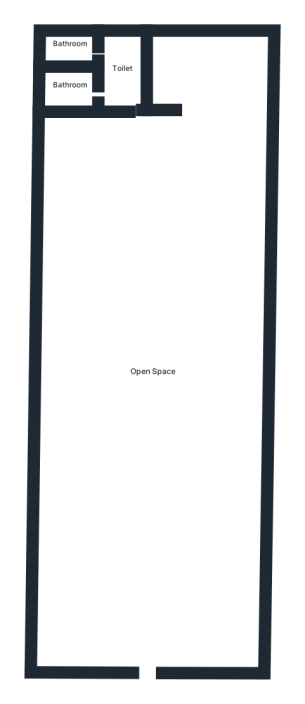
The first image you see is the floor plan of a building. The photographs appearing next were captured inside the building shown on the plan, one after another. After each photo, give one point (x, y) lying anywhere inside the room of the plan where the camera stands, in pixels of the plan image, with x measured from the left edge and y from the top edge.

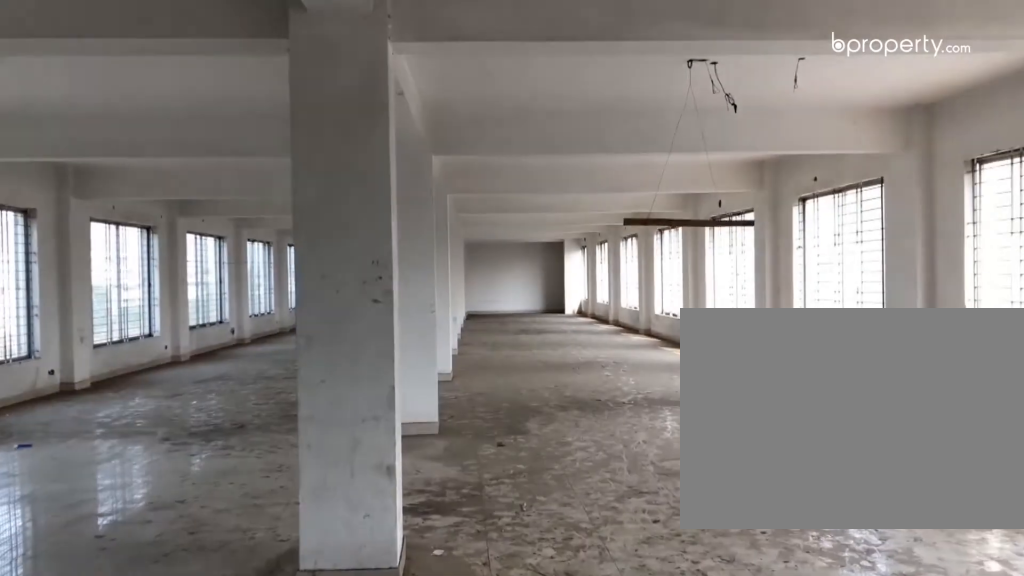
(152, 663)
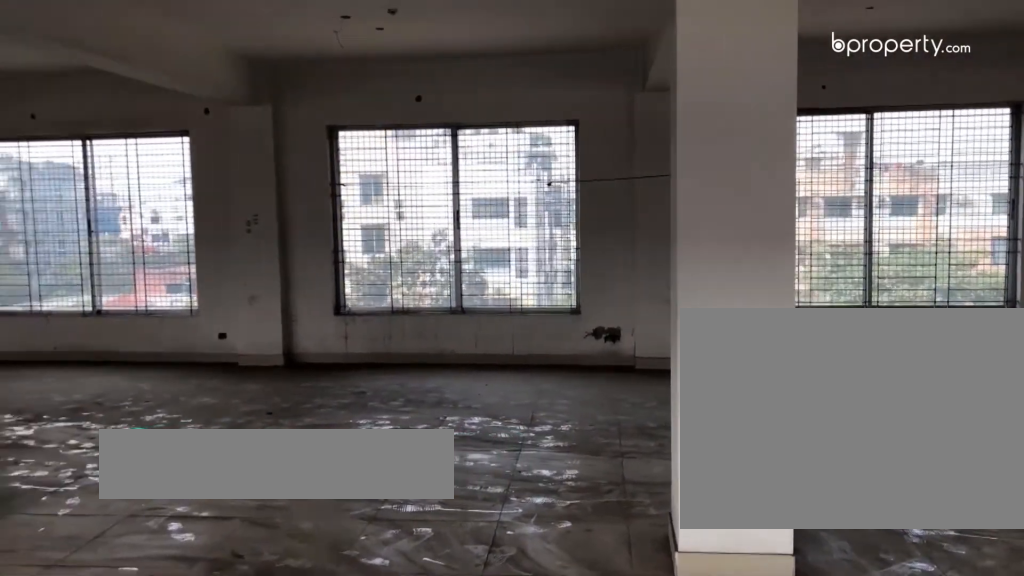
(149, 339)
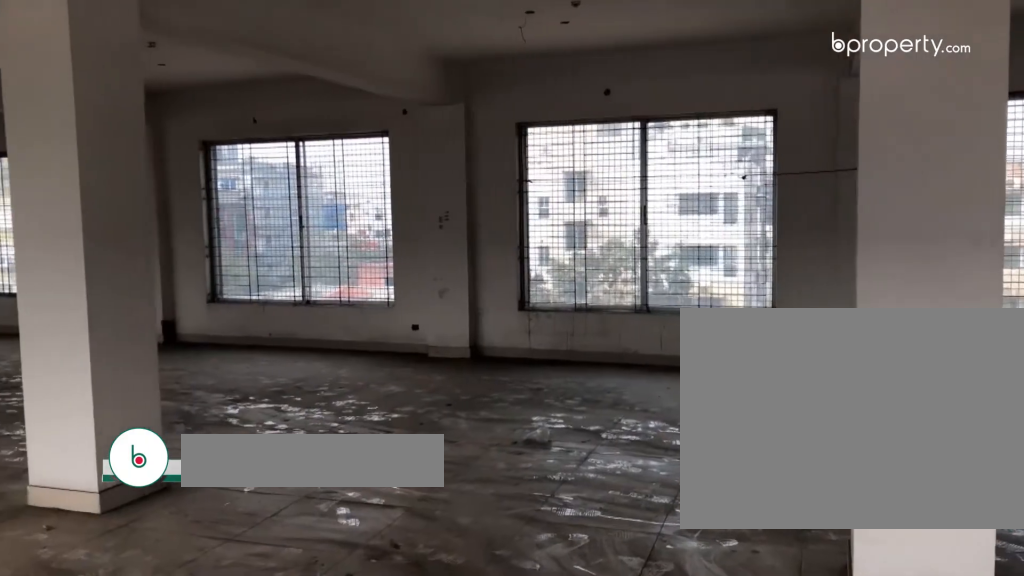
(149, 339)
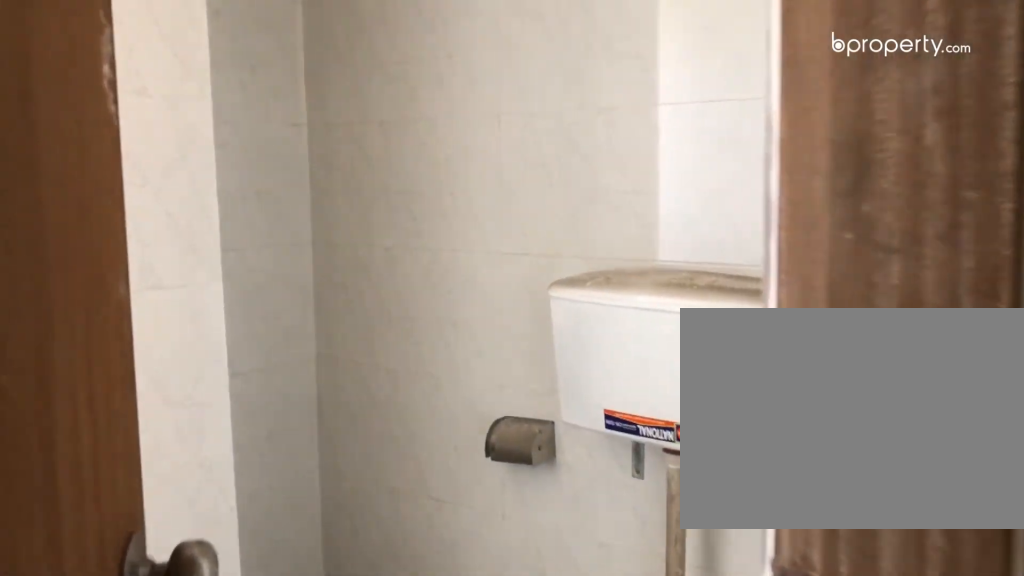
(74, 52)
